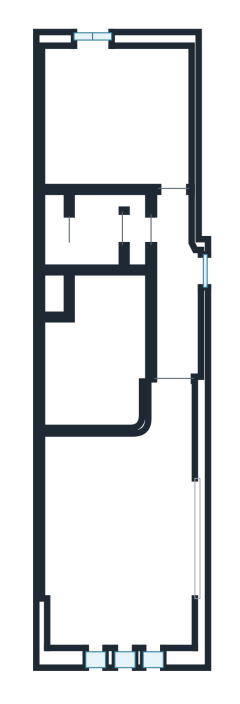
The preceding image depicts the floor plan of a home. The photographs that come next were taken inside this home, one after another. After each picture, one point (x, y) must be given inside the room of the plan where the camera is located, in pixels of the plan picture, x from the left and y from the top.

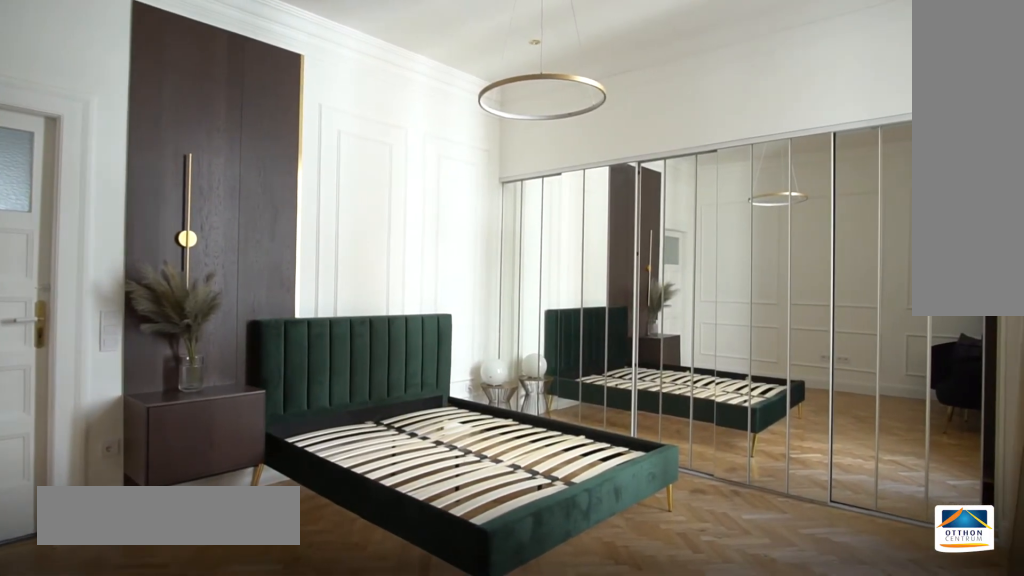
(123, 124)
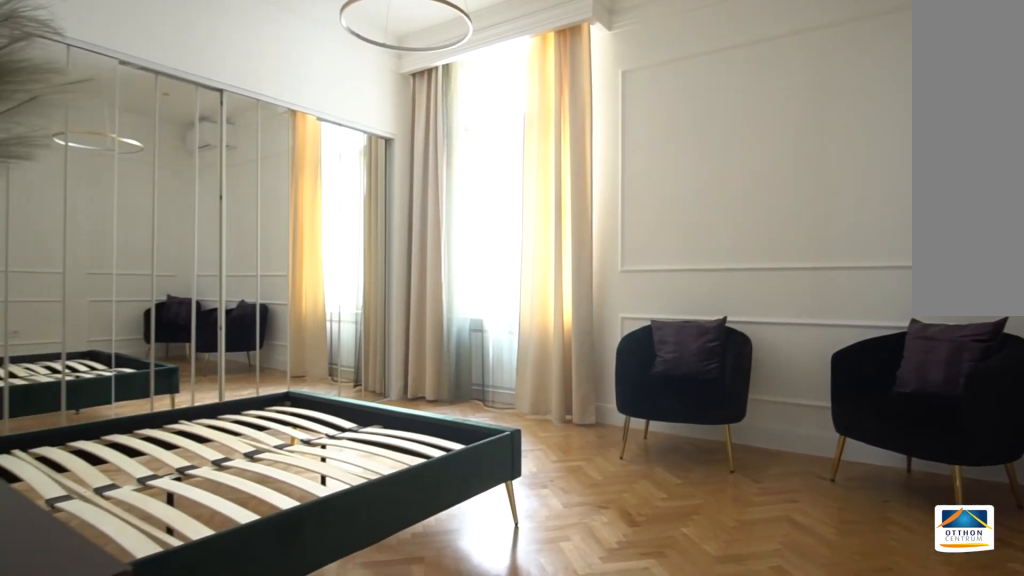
(123, 124)
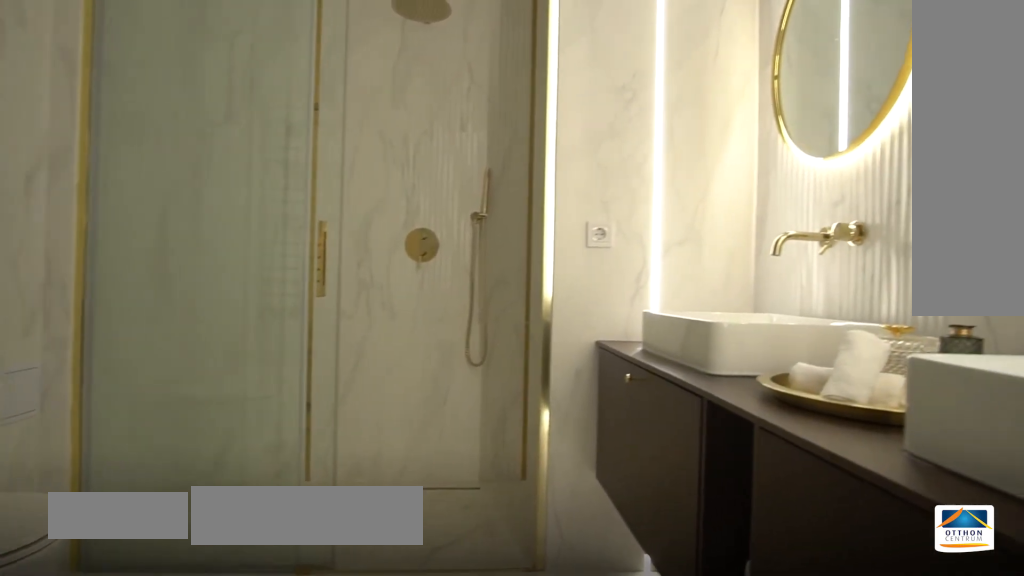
(97, 227)
